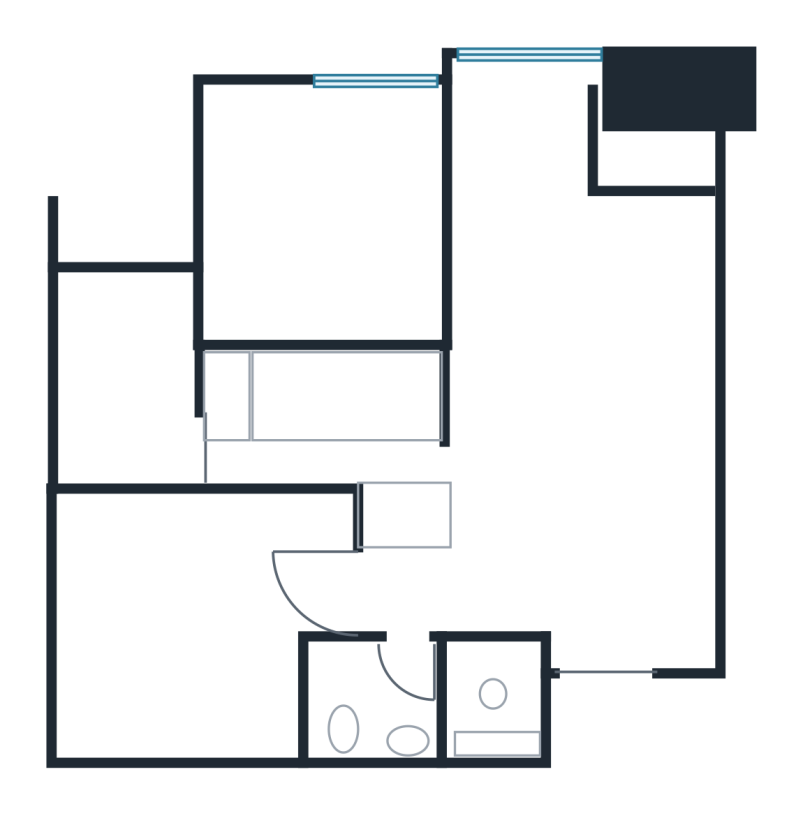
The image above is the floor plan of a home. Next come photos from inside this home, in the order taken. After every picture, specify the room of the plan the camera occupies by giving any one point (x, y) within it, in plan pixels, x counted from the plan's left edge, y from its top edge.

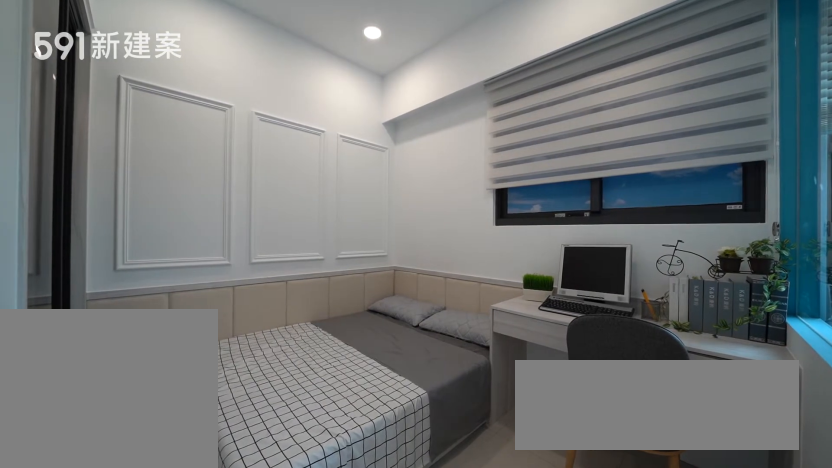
(321, 210)
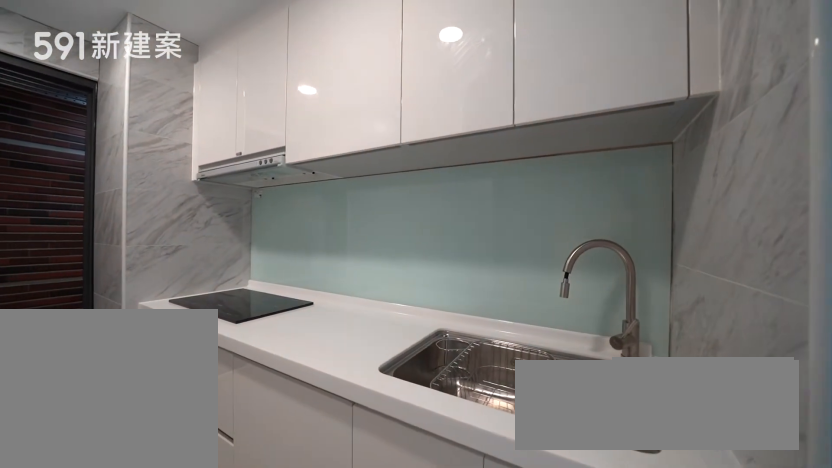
(329, 425)
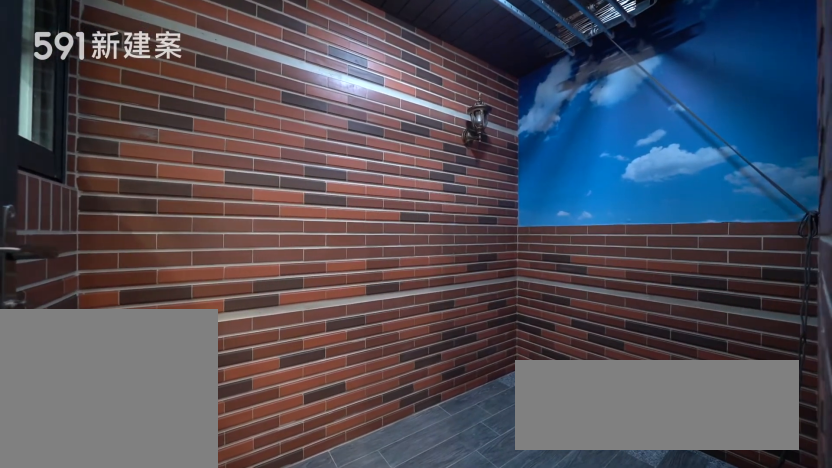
(123, 369)
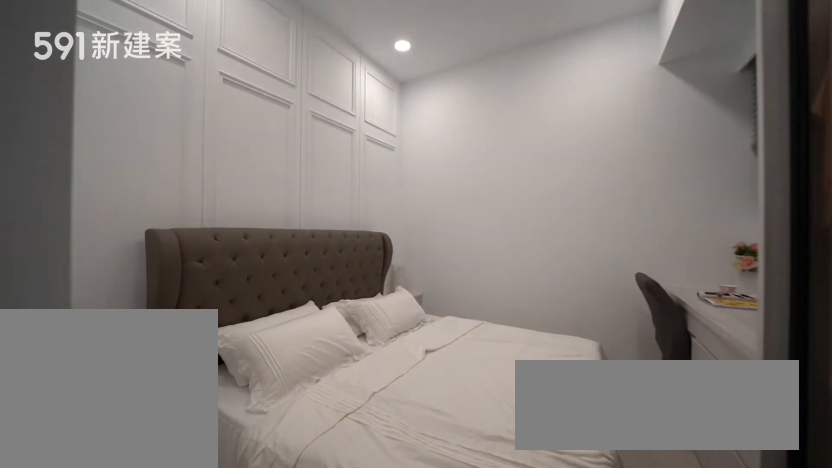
(187, 622)
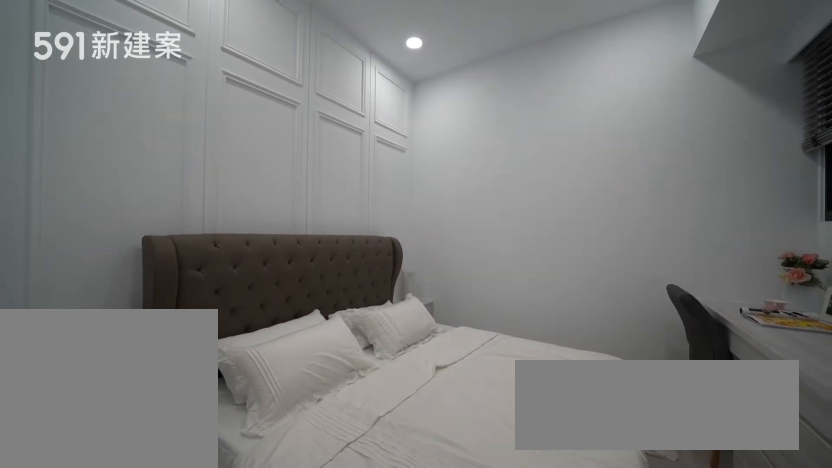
(187, 622)
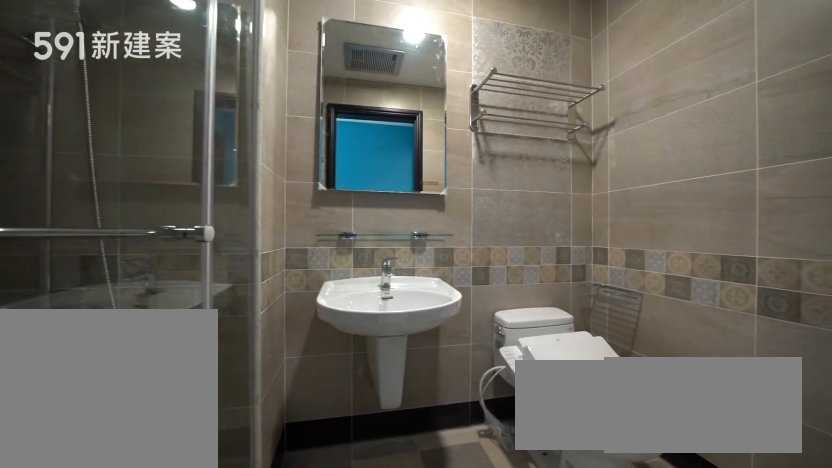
(427, 700)
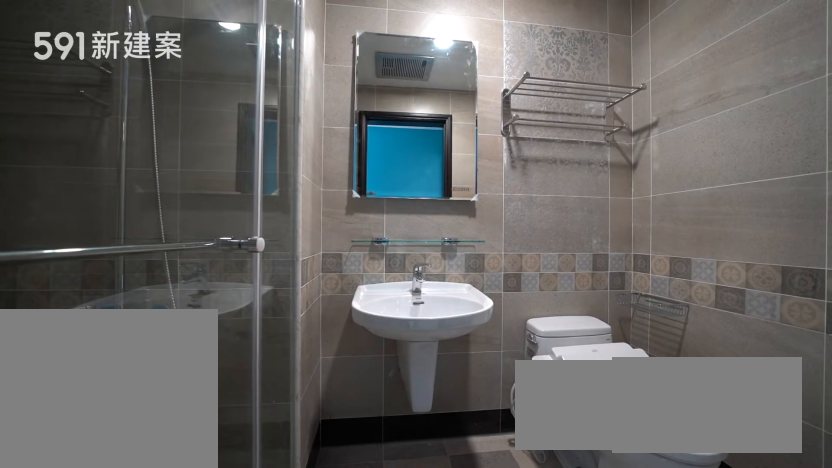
(427, 700)
